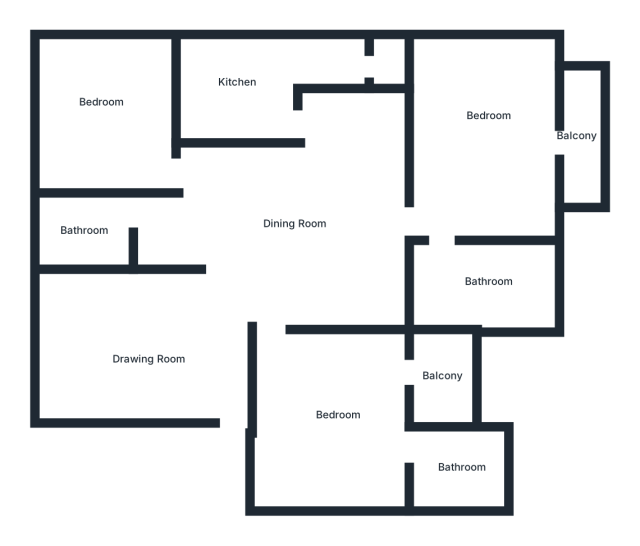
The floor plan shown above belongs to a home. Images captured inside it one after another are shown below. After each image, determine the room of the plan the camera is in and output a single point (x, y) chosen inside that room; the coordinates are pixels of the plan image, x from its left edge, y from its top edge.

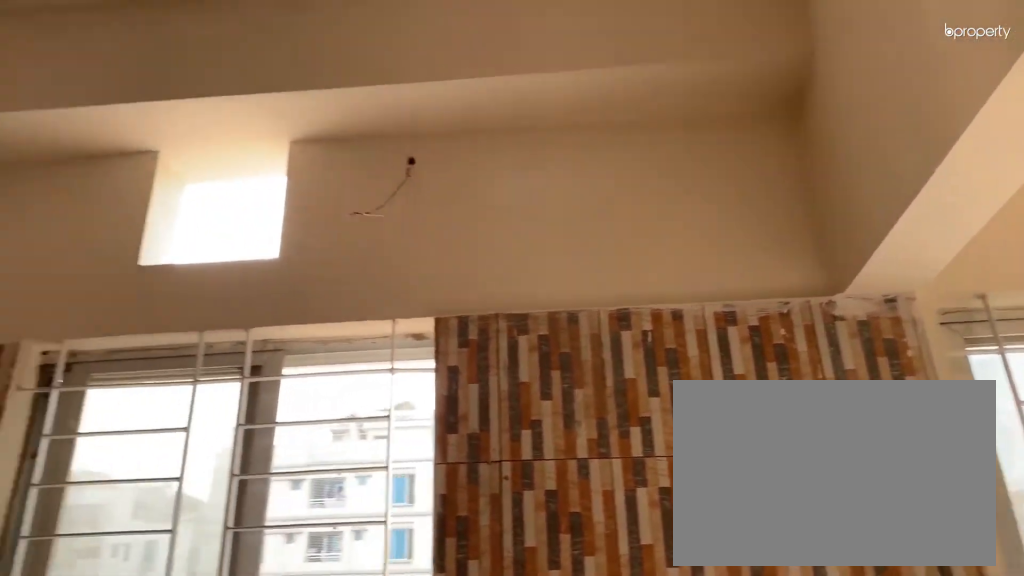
(249, 87)
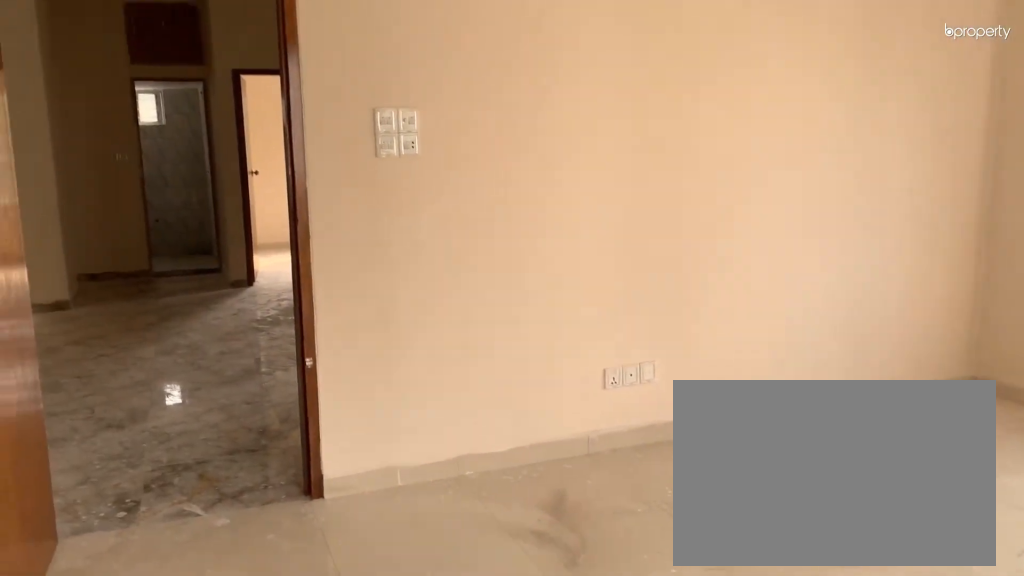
(479, 123)
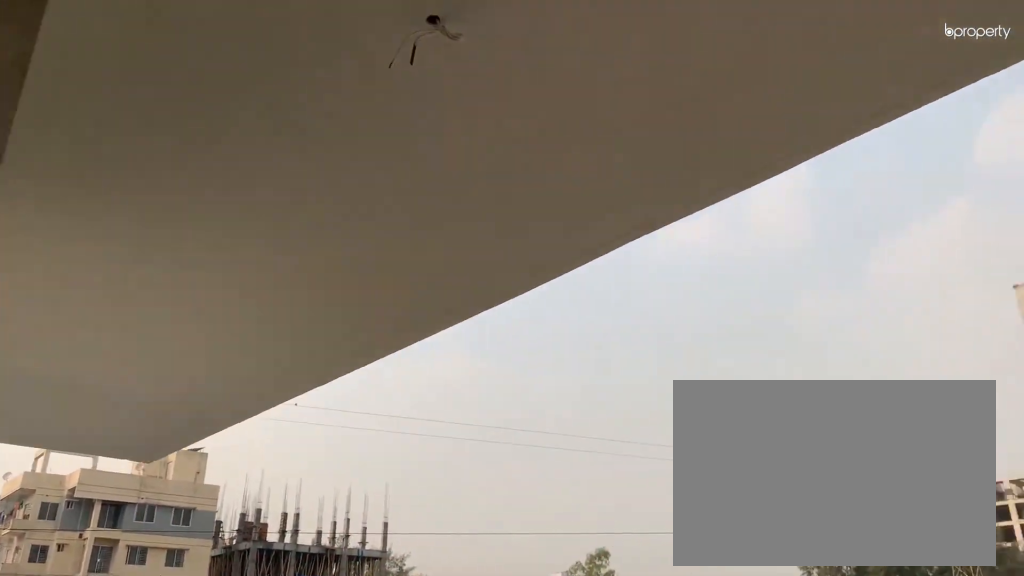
(576, 136)
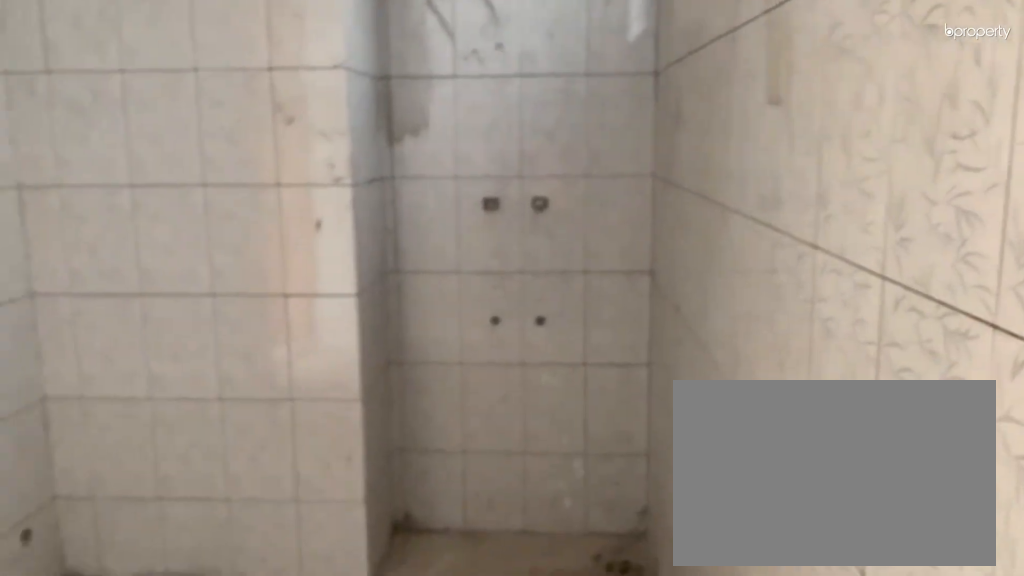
(484, 287)
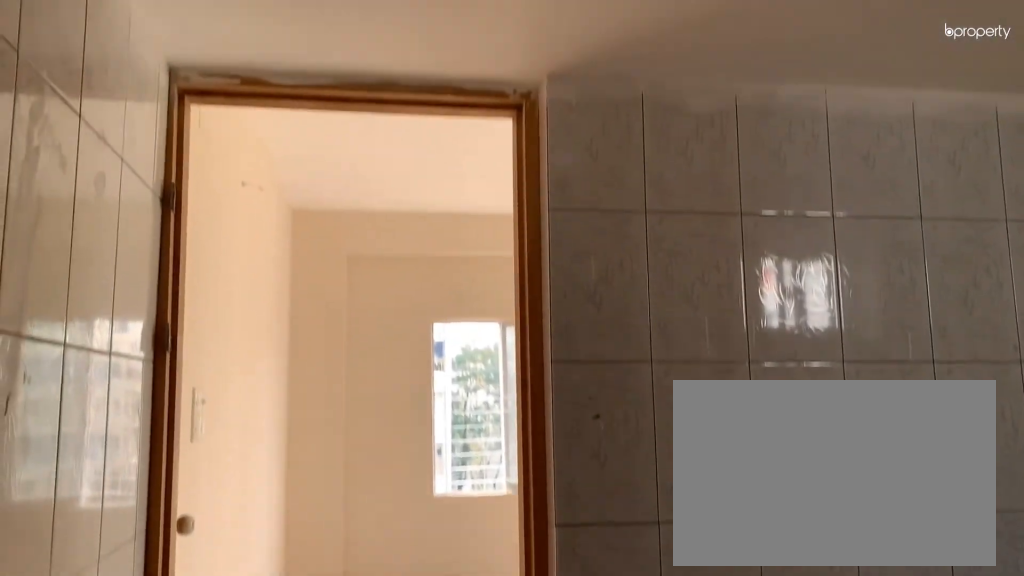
(484, 287)
